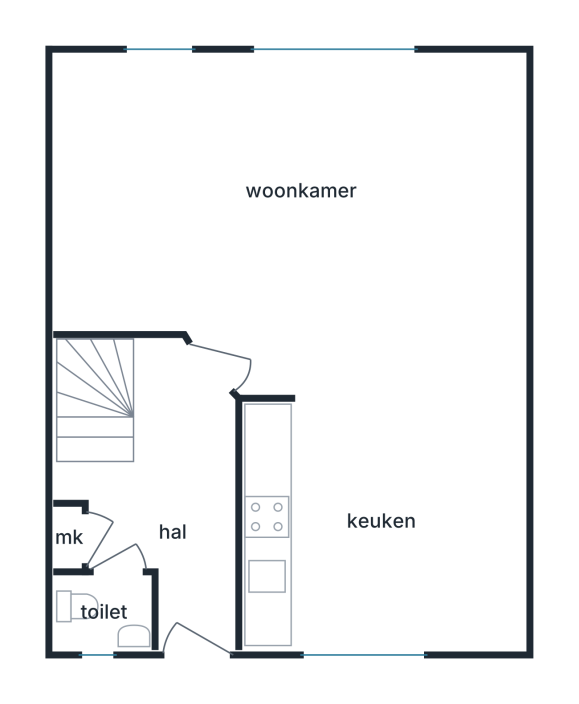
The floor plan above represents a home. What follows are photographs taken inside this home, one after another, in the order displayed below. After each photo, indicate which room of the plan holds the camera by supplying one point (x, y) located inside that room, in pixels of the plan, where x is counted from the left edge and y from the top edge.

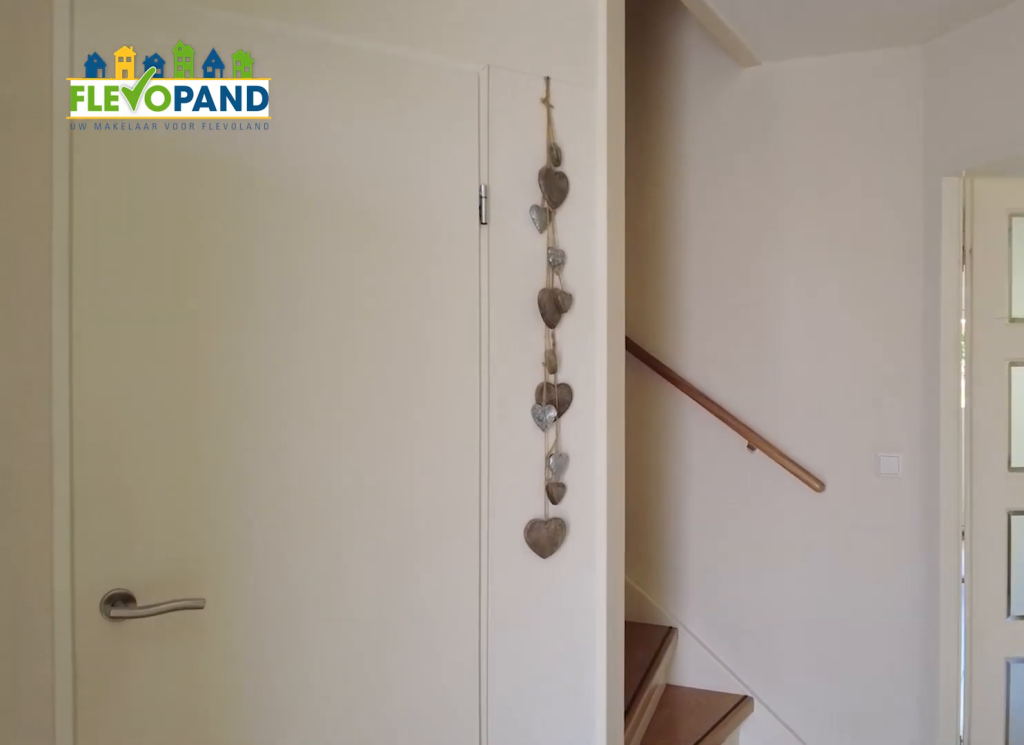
(171, 498)
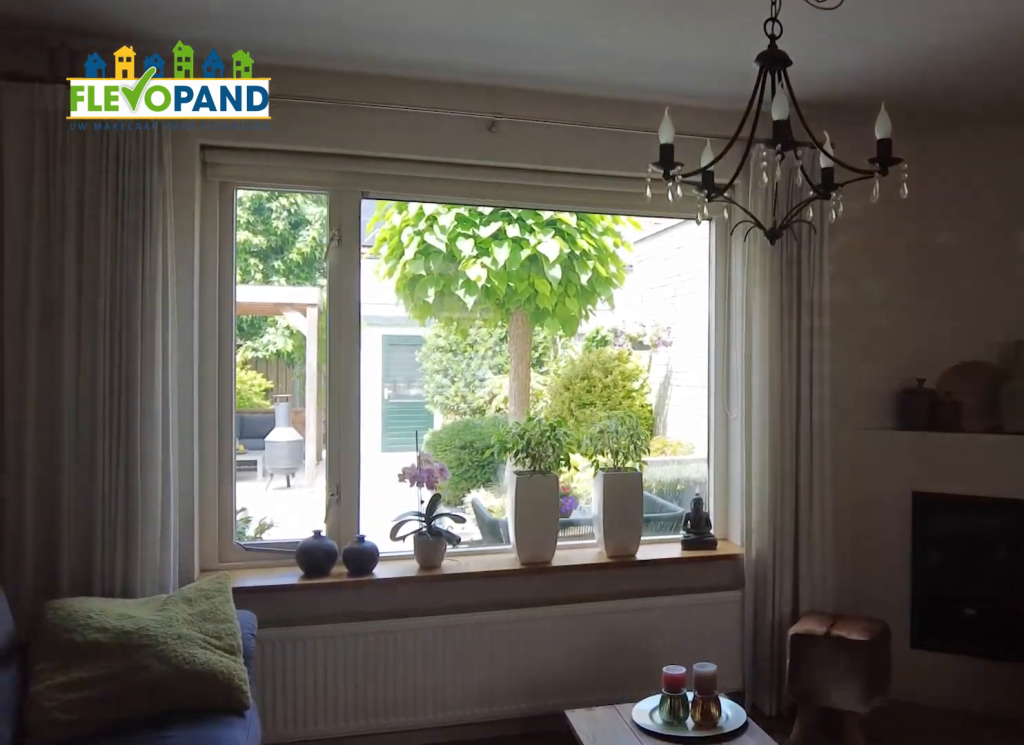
(192, 130)
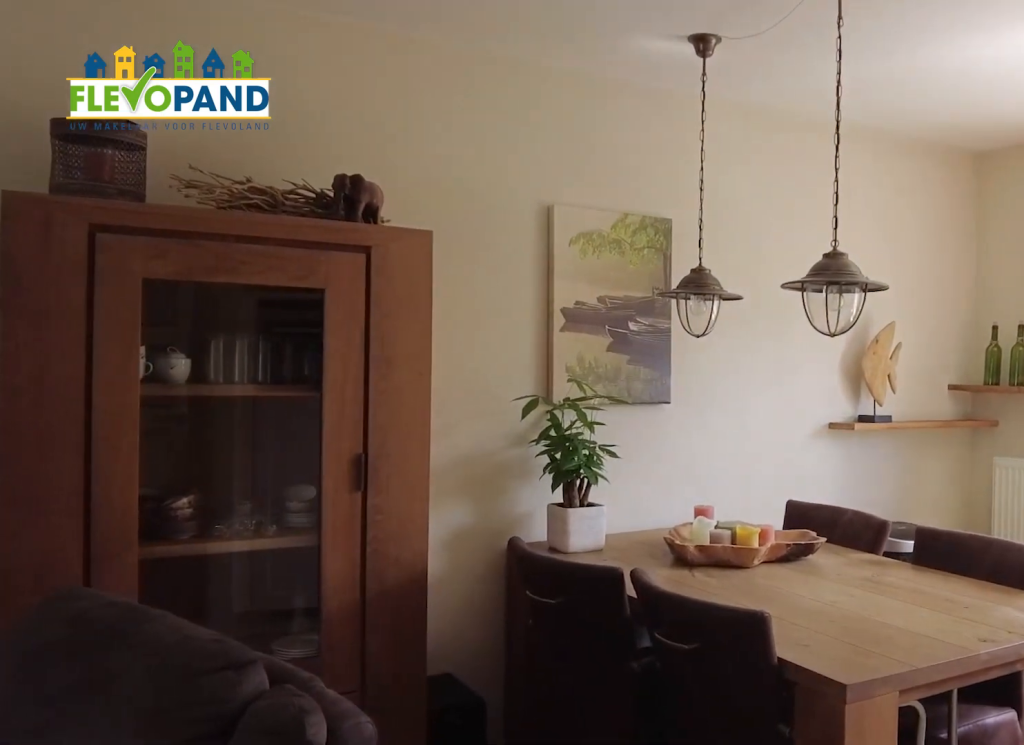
(192, 130)
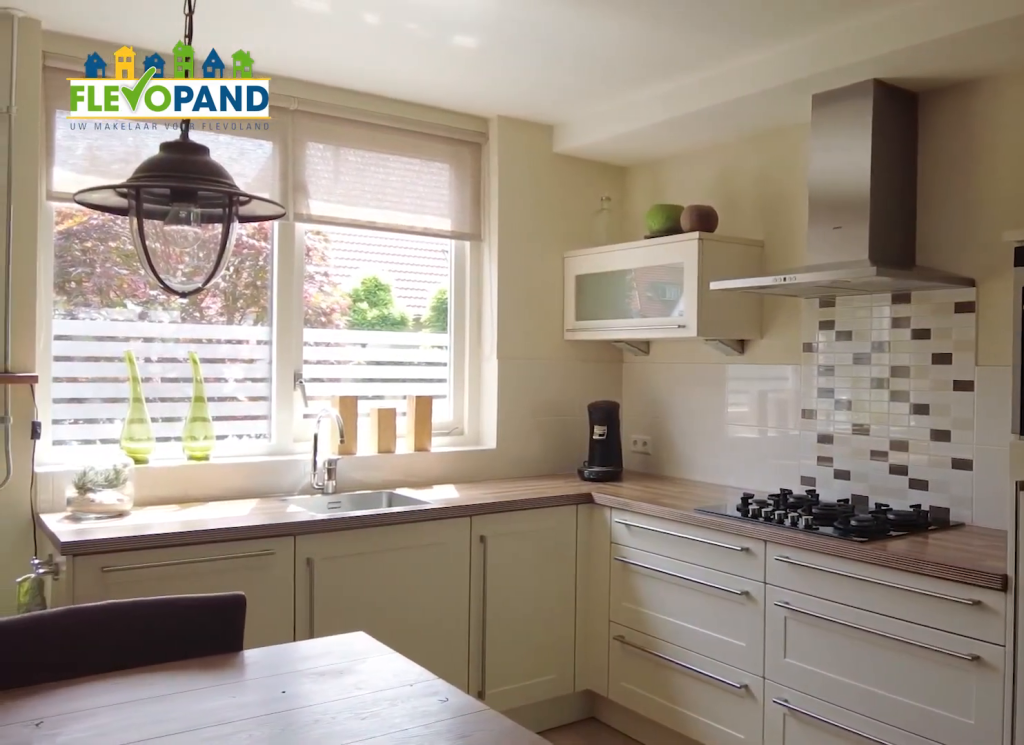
(382, 525)
